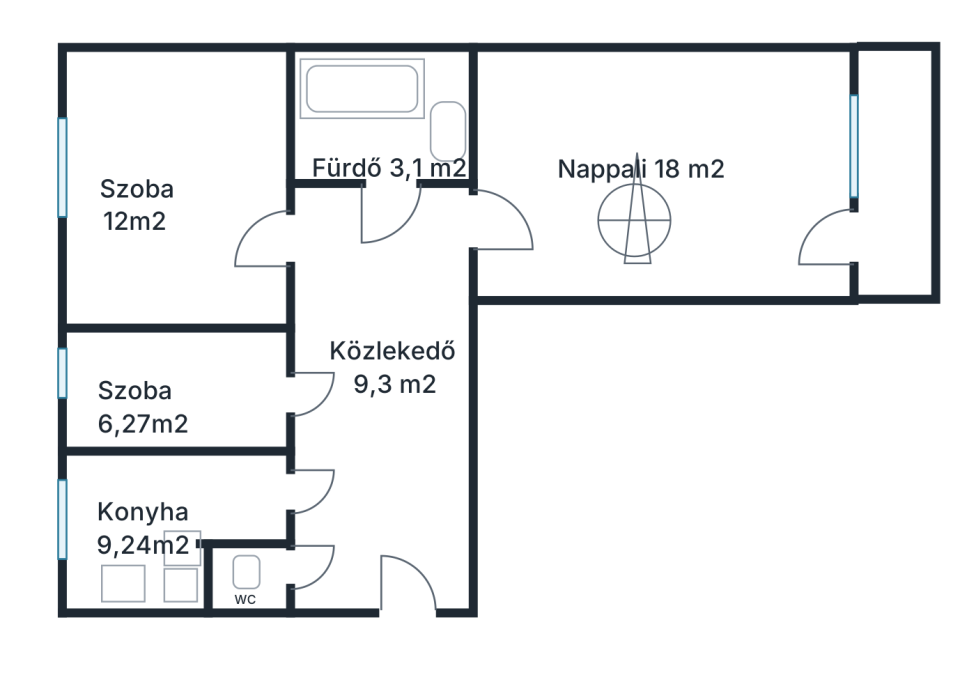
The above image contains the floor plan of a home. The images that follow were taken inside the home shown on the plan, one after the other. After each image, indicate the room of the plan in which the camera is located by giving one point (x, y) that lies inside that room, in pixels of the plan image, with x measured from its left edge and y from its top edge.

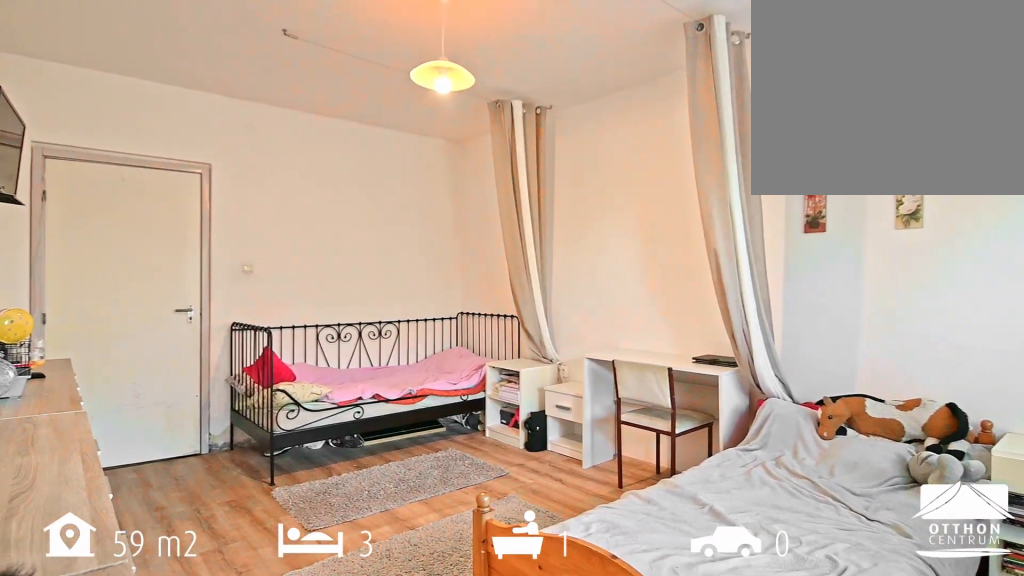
(702, 176)
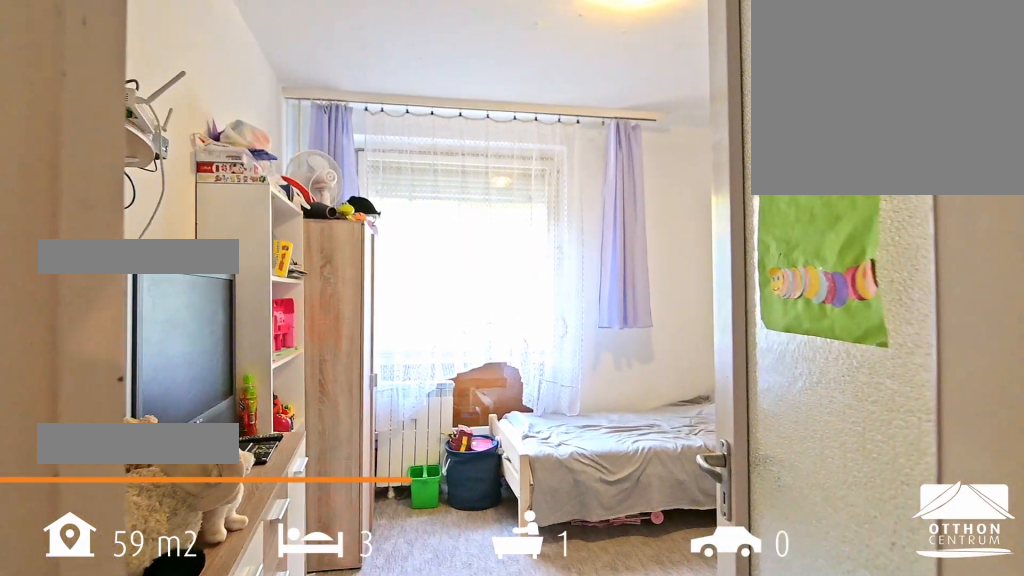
(147, 209)
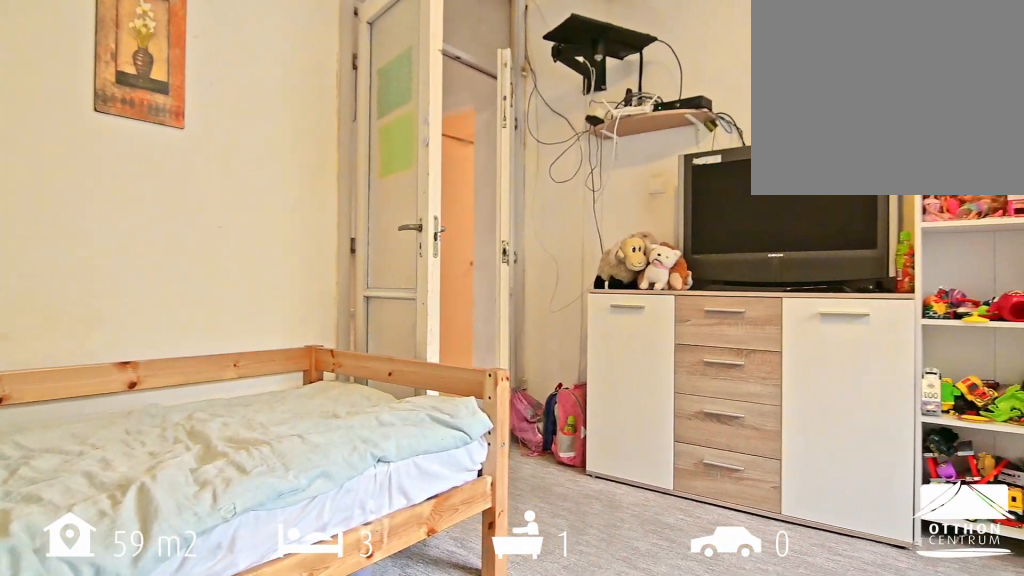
(147, 209)
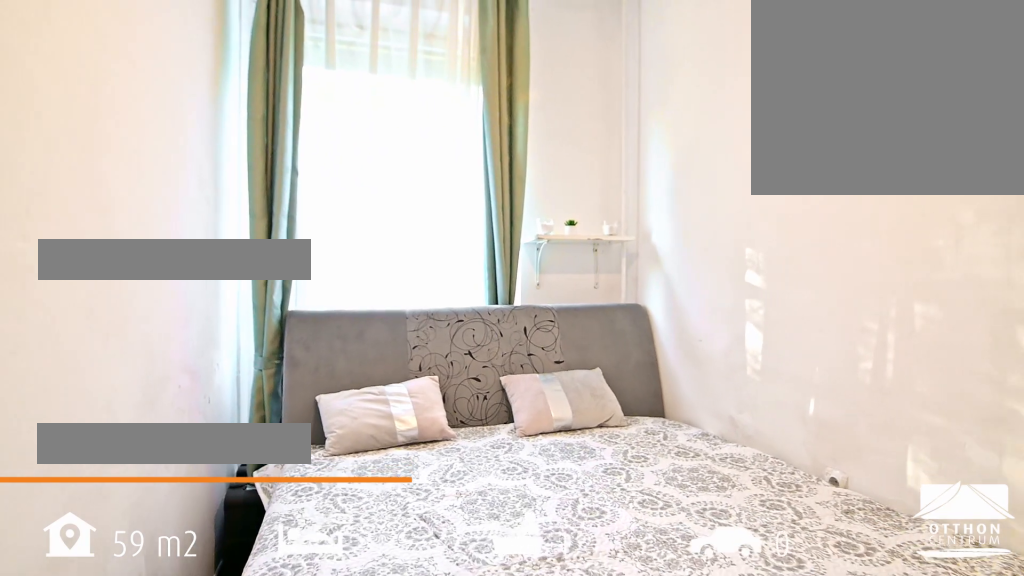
(181, 391)
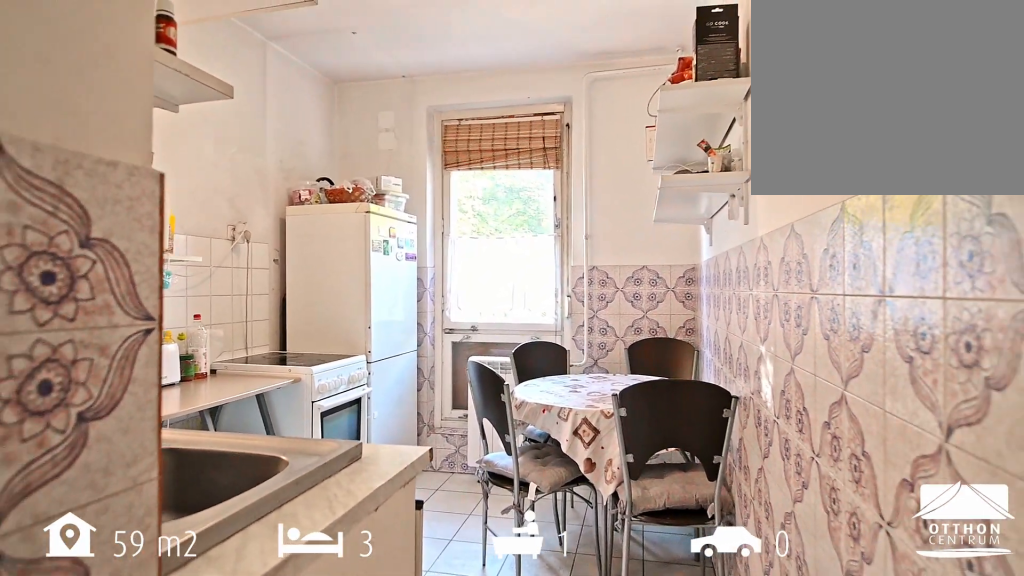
(160, 525)
